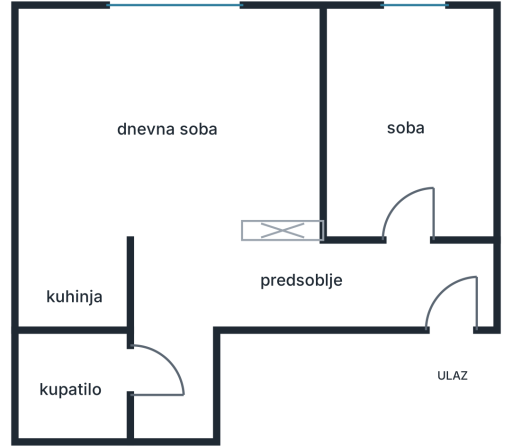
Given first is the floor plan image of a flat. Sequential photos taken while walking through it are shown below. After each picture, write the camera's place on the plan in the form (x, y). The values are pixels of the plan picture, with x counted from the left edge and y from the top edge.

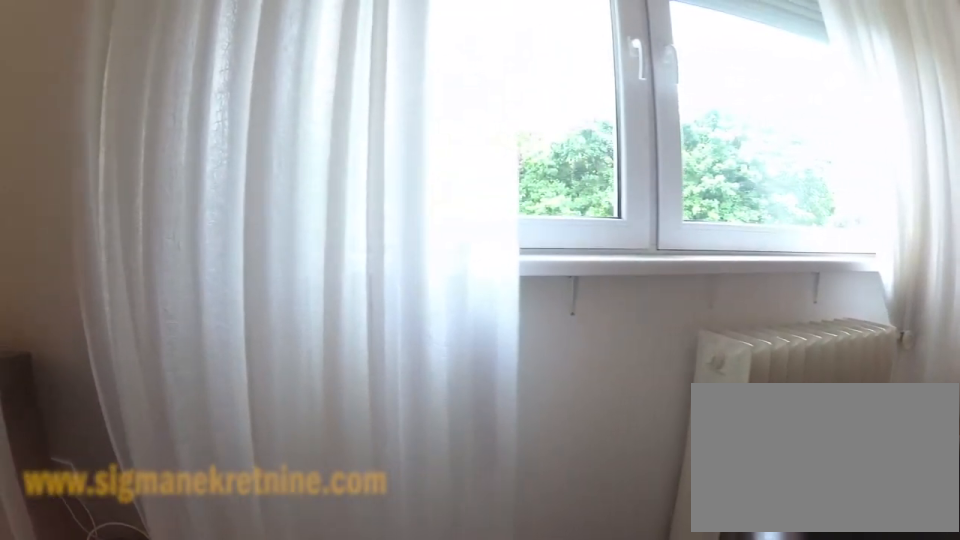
(206, 90)
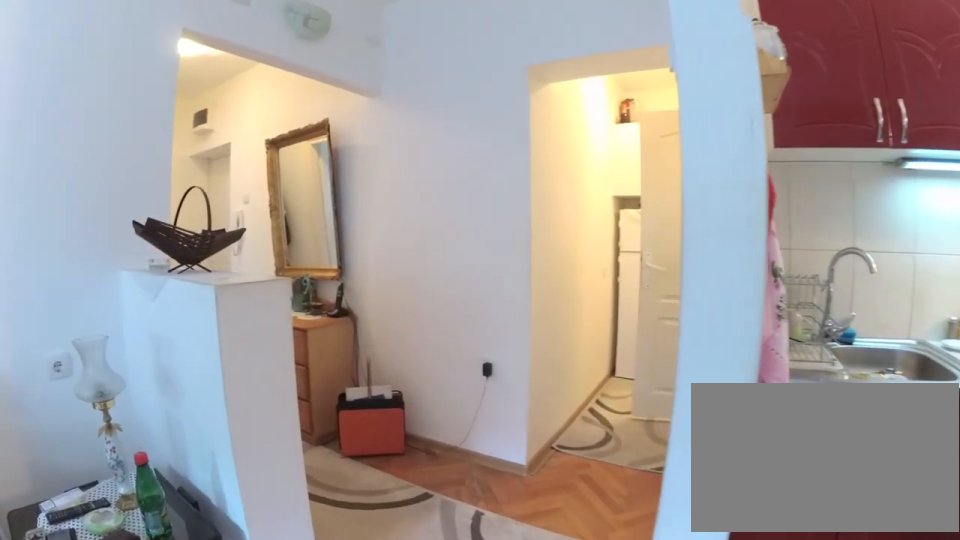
(135, 176)
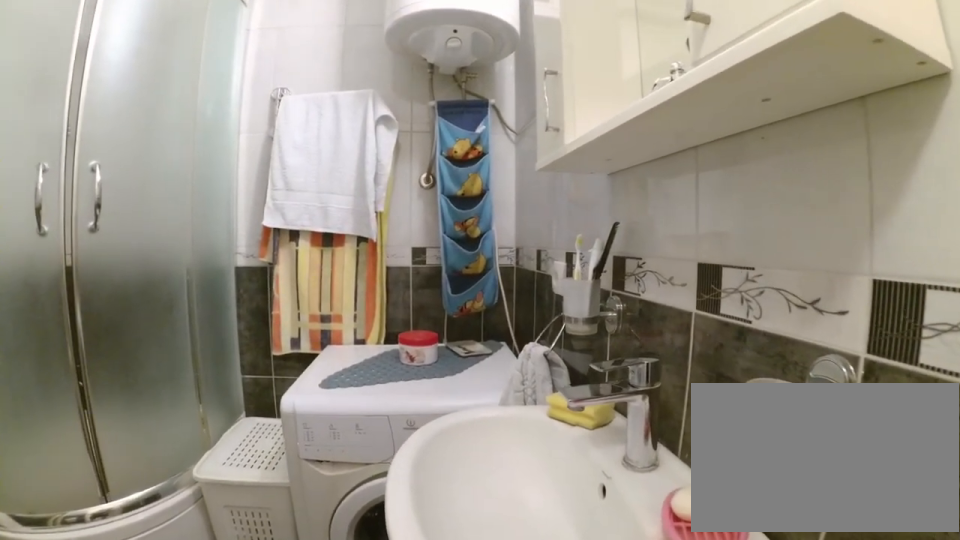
(151, 362)
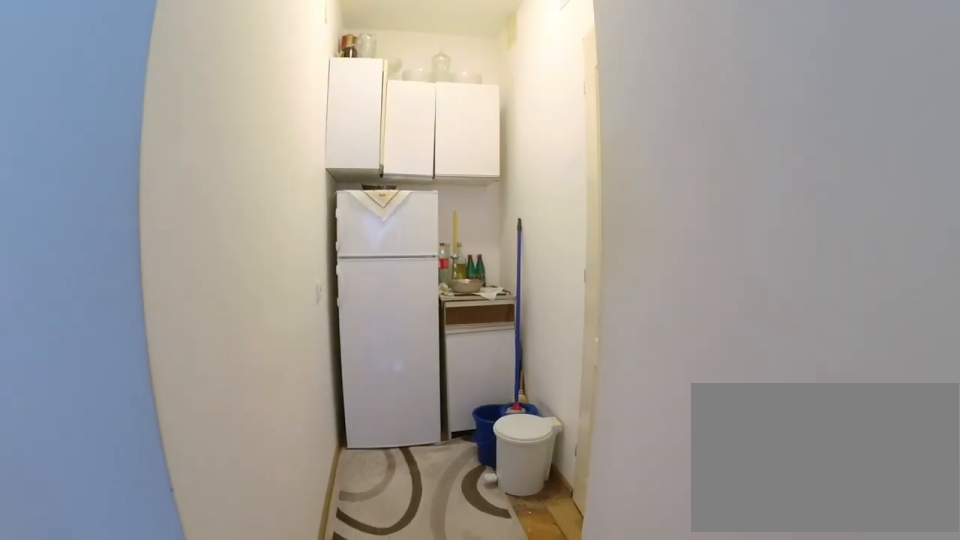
(174, 283)
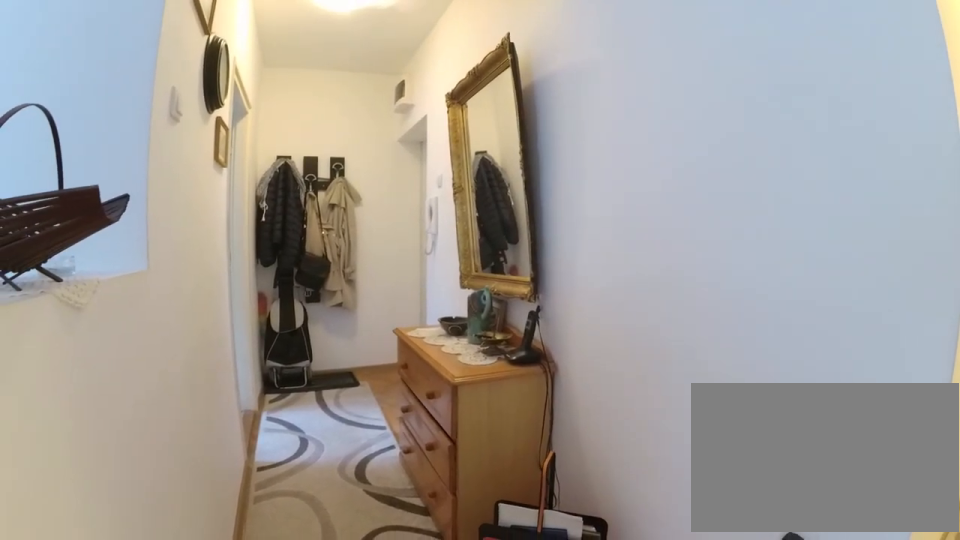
(154, 287)
